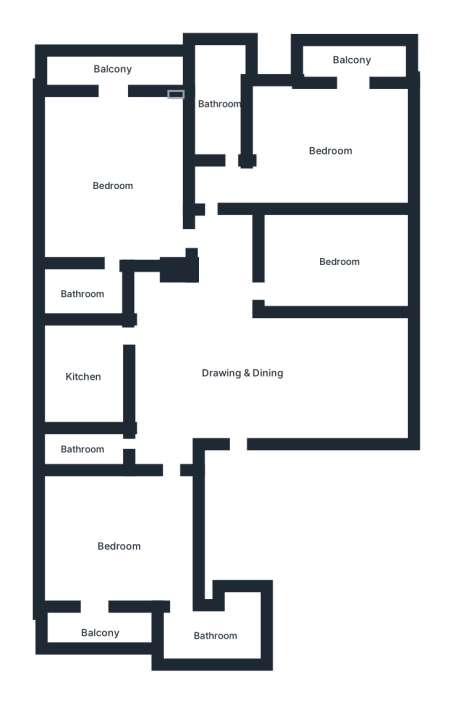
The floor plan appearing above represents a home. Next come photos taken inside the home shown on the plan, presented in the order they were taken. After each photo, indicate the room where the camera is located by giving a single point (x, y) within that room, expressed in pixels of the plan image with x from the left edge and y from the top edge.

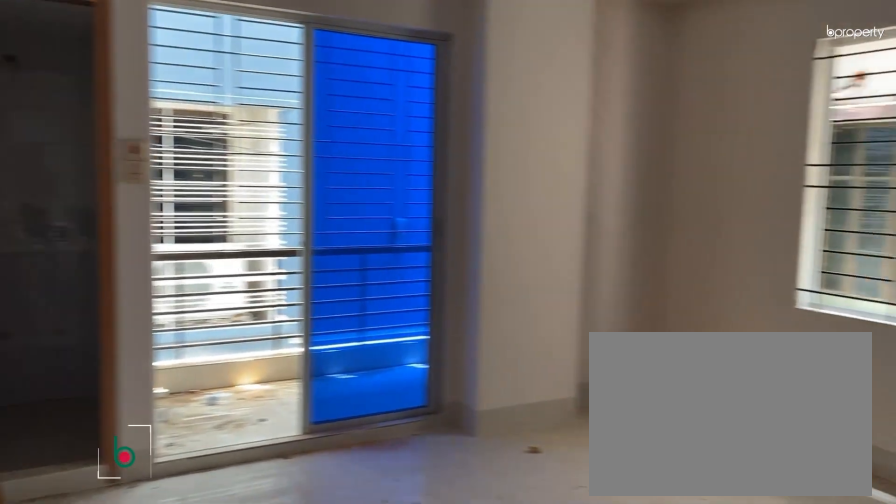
(120, 546)
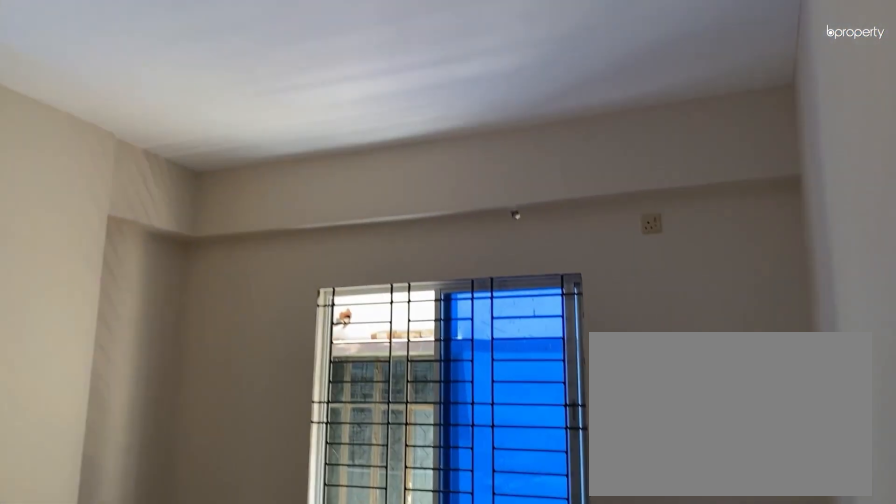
(120, 546)
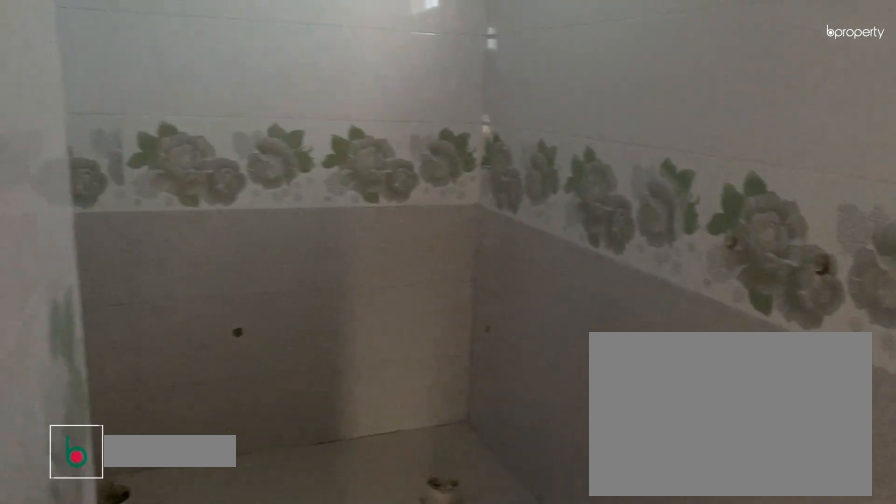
(214, 634)
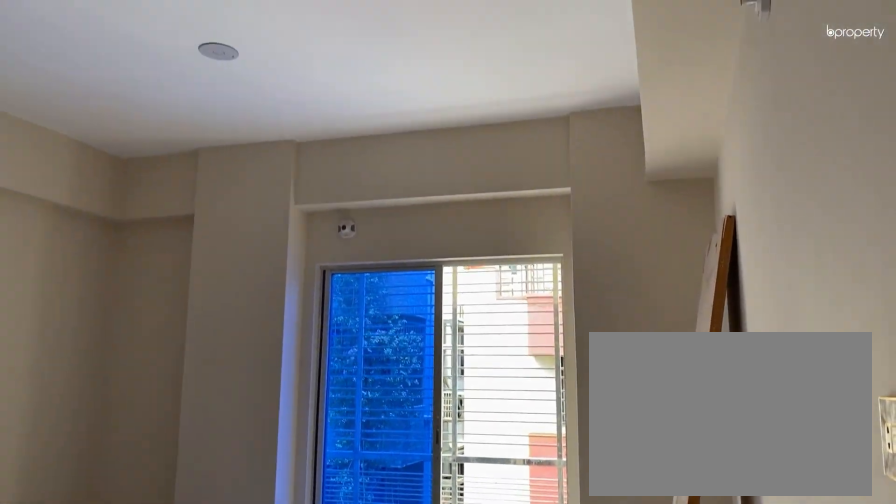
(113, 186)
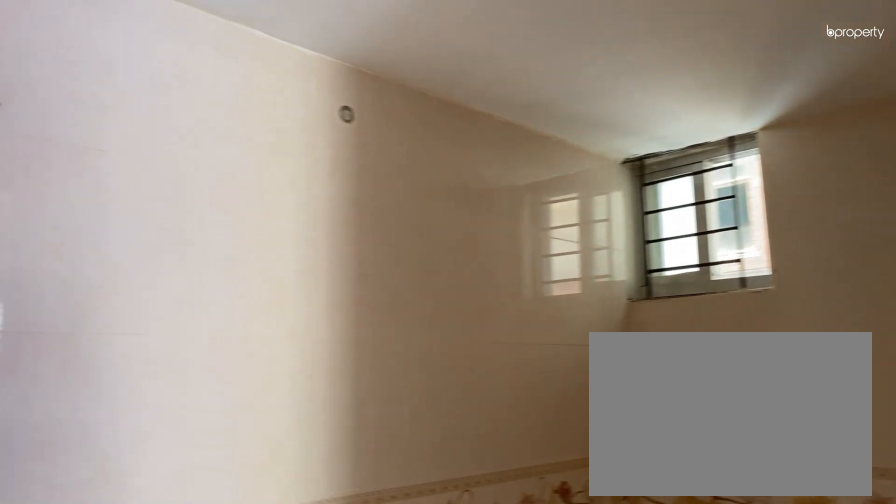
(82, 292)
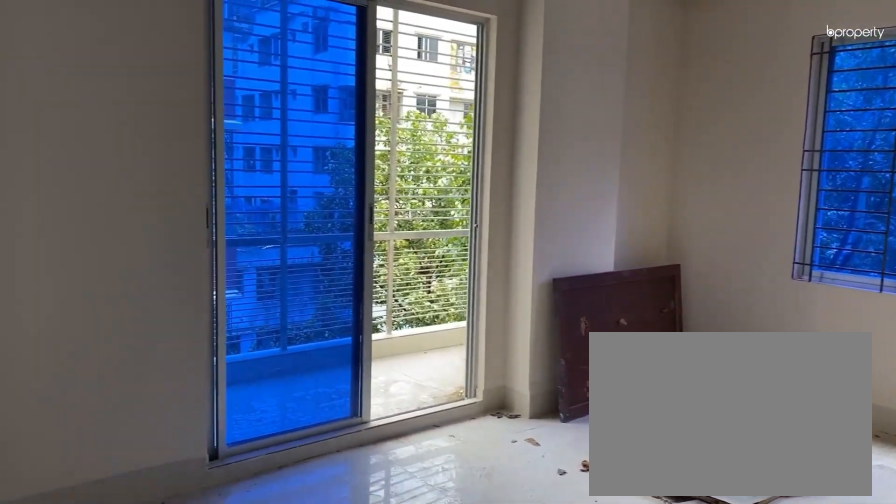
(333, 151)
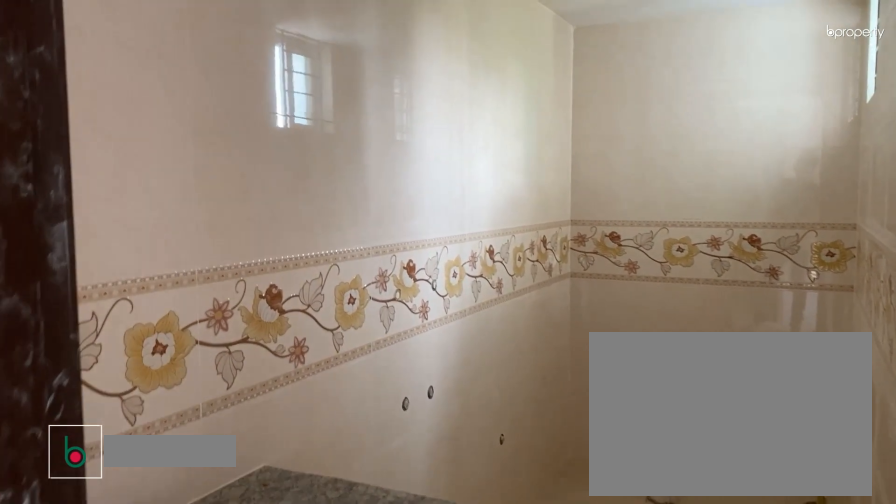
(221, 104)
